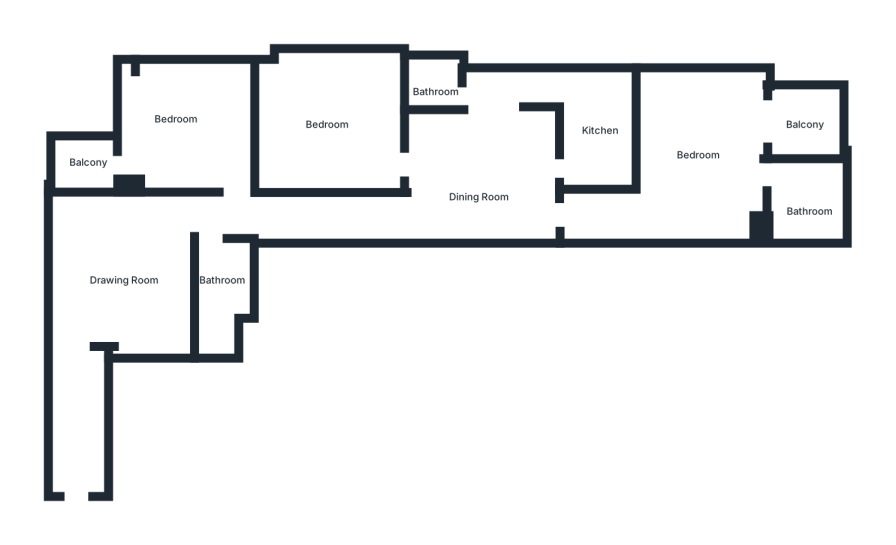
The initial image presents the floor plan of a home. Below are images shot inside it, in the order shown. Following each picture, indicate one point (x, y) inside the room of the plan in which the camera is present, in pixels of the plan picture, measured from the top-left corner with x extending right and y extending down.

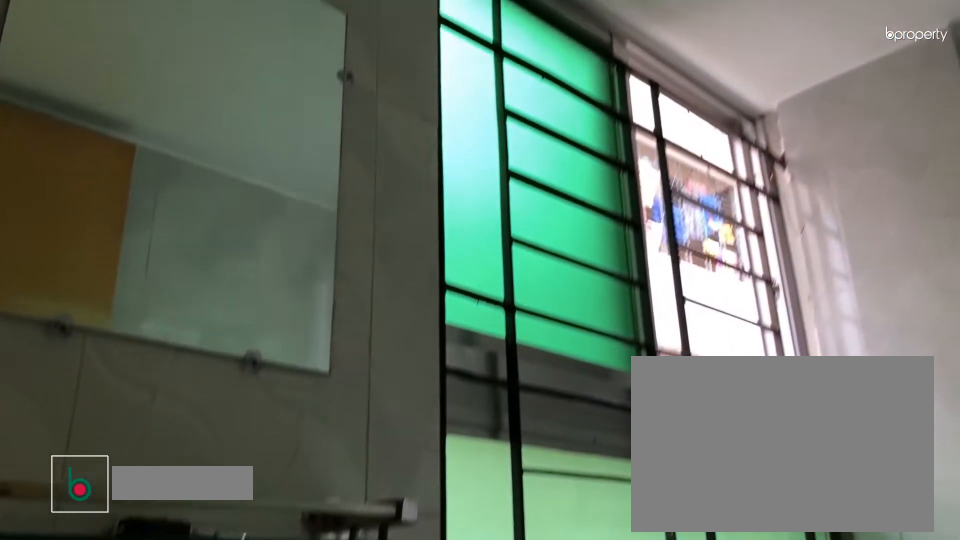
(217, 283)
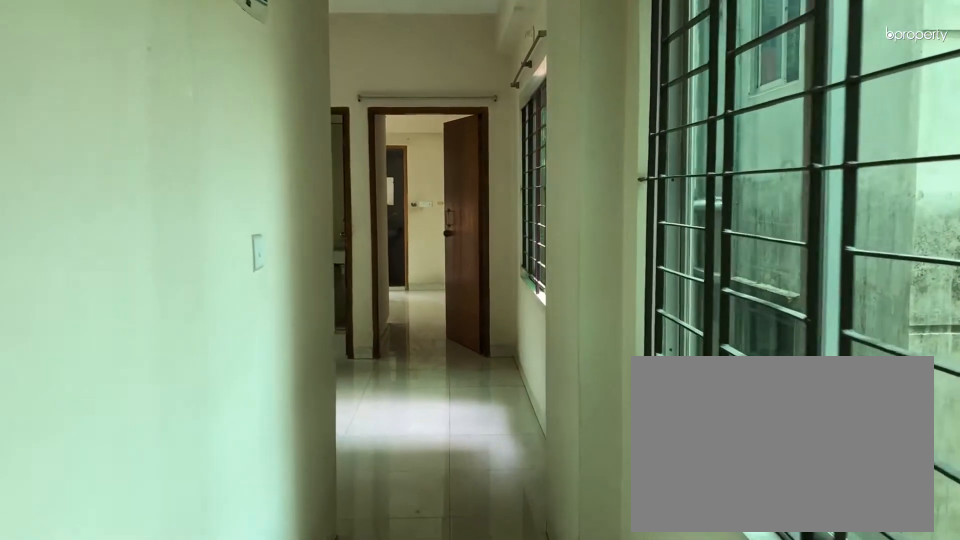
(332, 213)
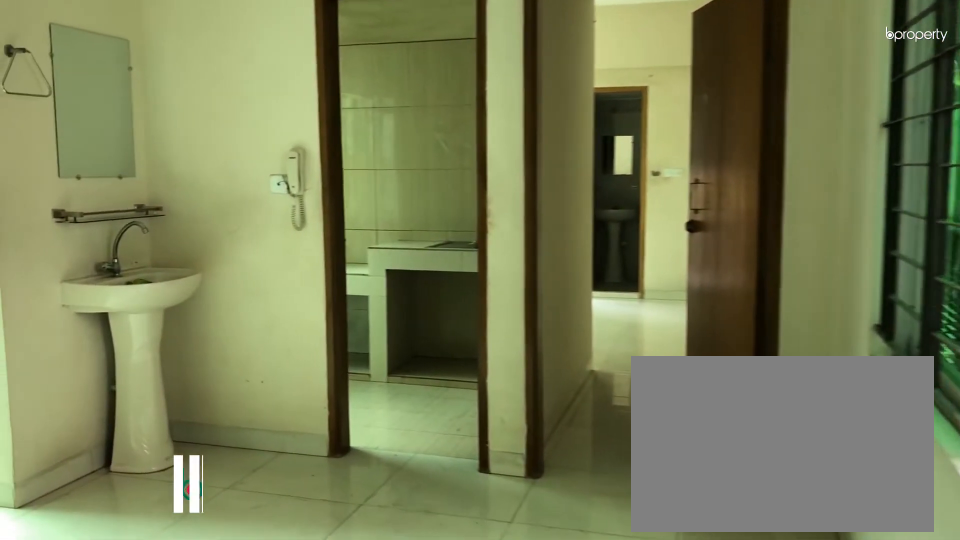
(482, 164)
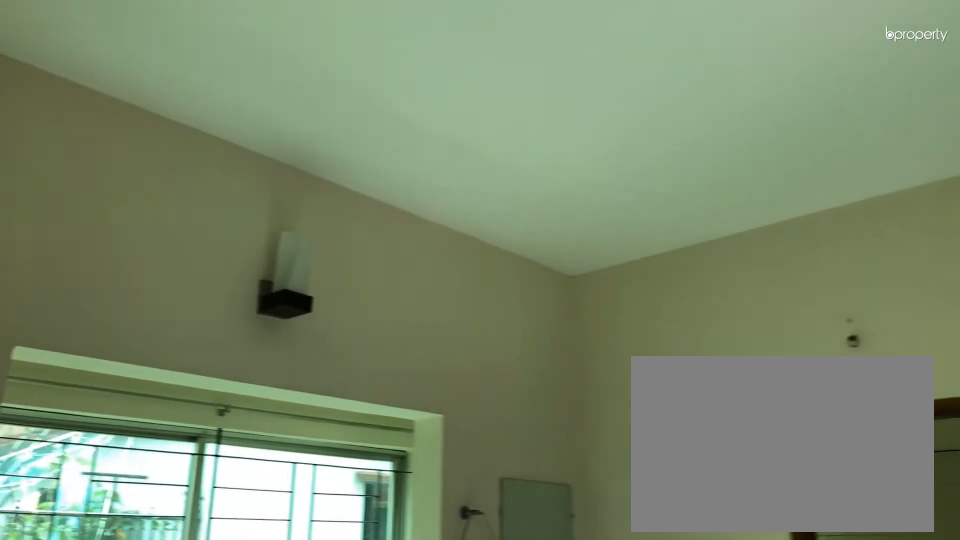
(482, 164)
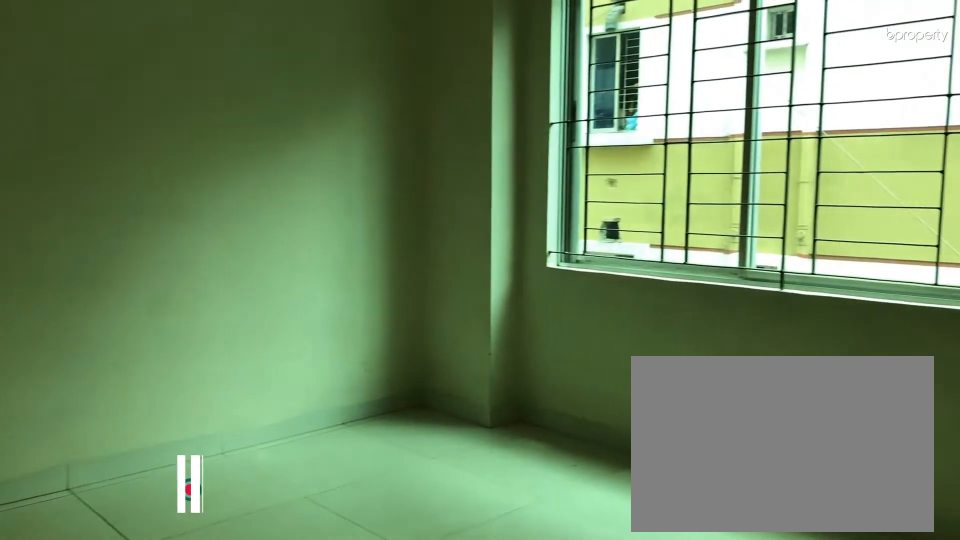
(332, 125)
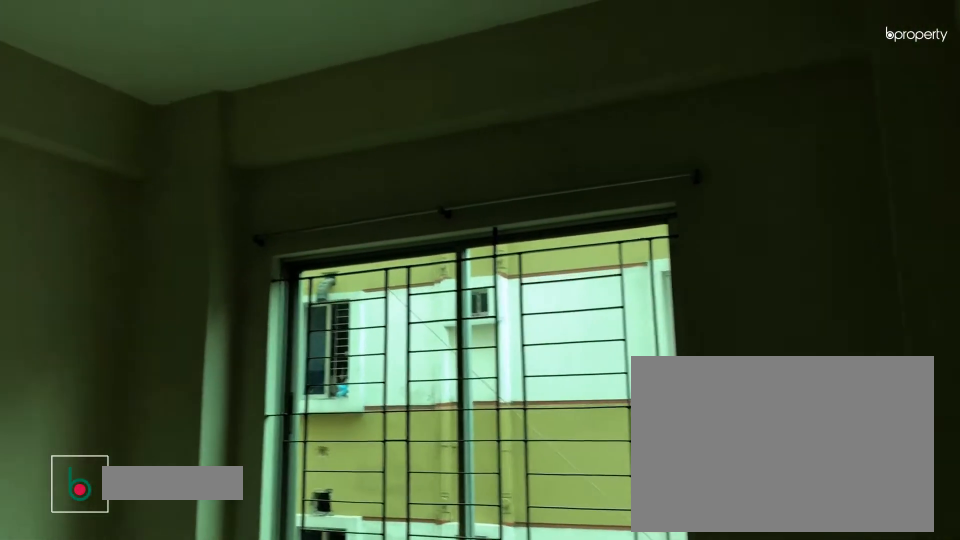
(332, 125)
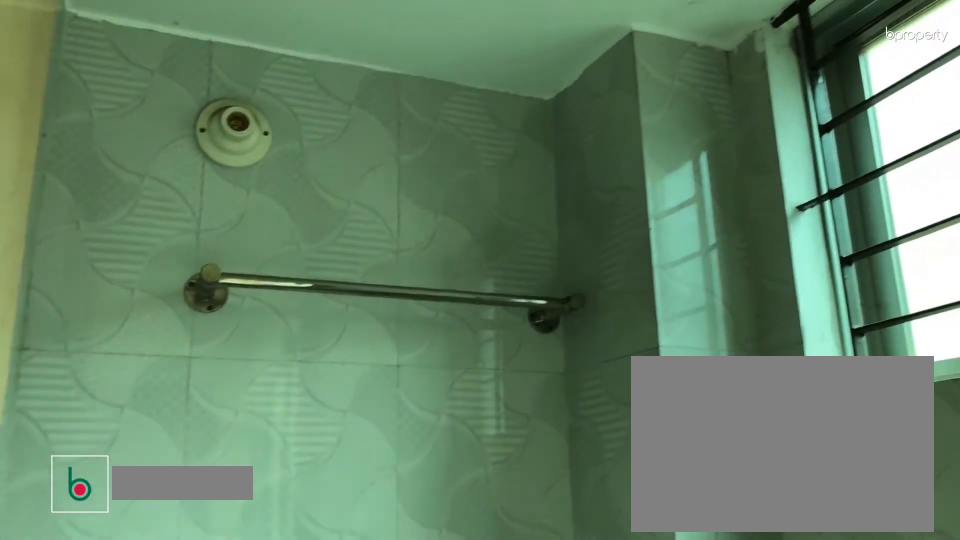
(437, 86)
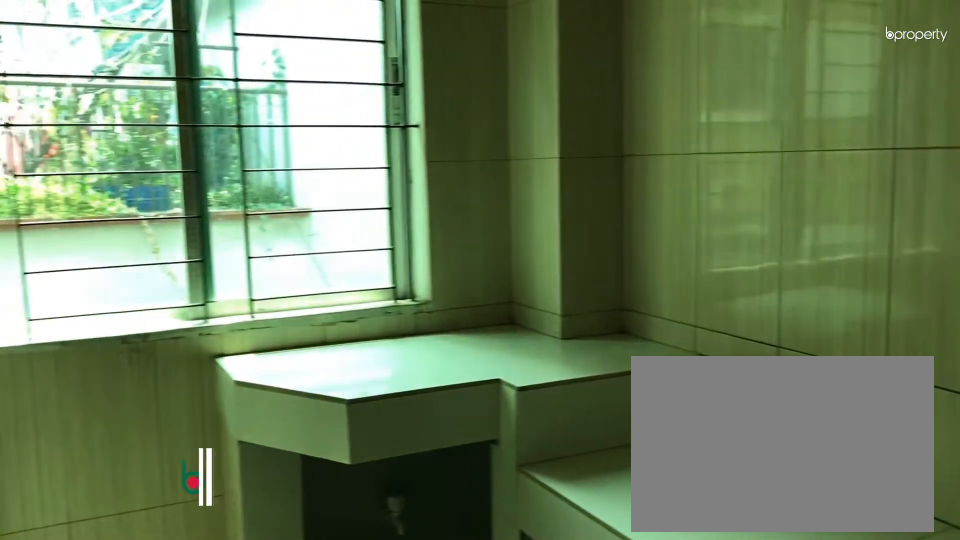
(599, 129)
